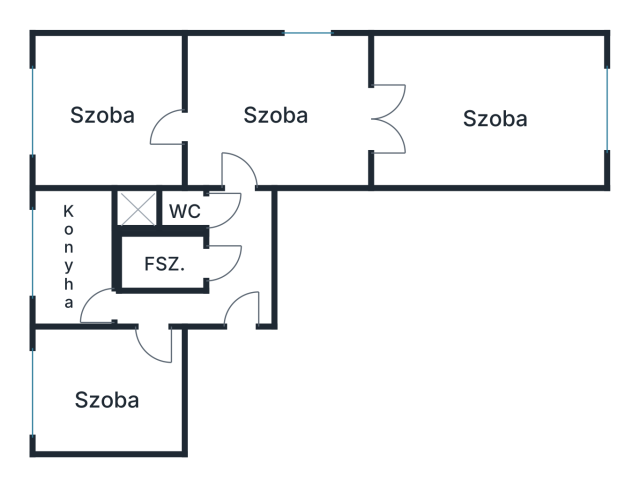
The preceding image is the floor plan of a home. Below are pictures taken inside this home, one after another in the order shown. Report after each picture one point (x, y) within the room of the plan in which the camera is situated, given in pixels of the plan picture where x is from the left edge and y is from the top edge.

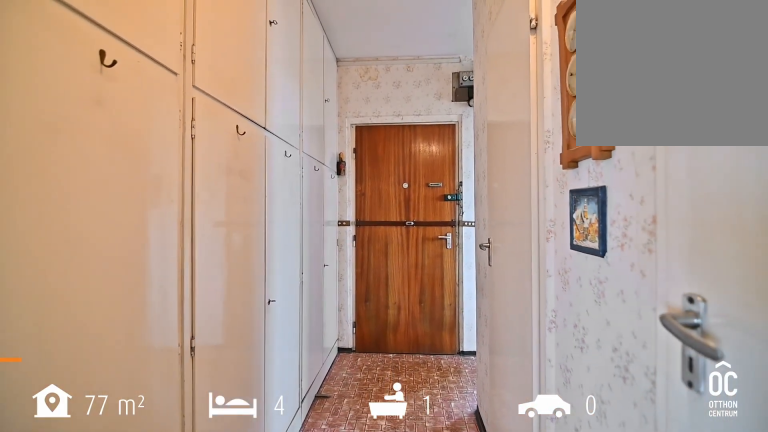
(237, 257)
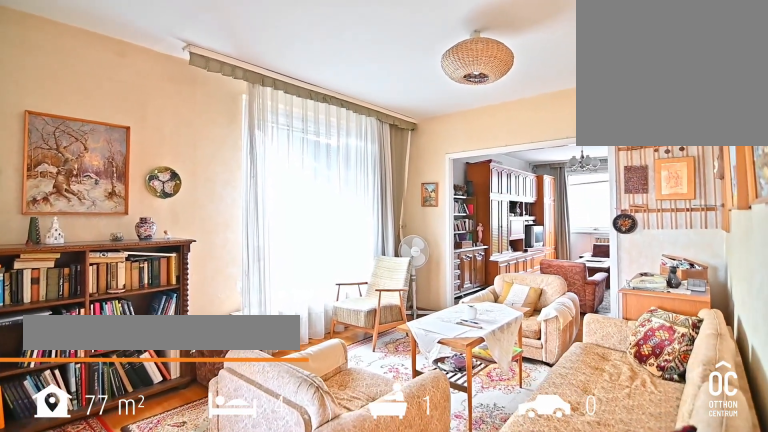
(278, 115)
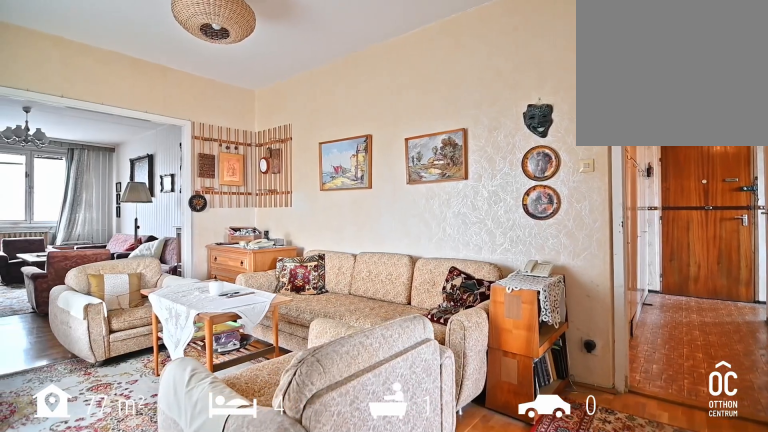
(278, 115)
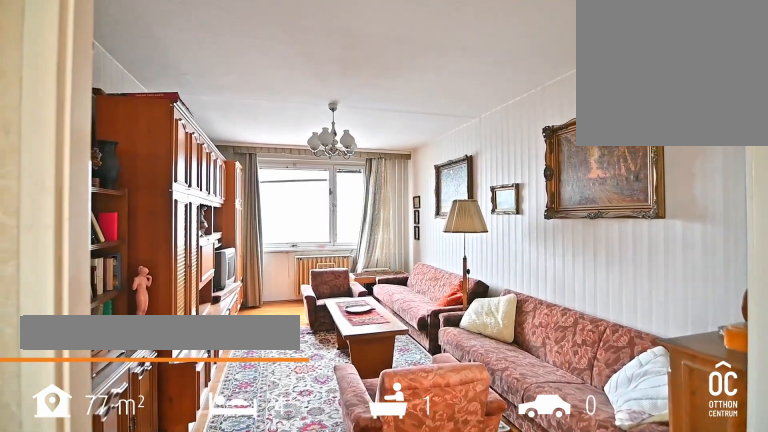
(491, 115)
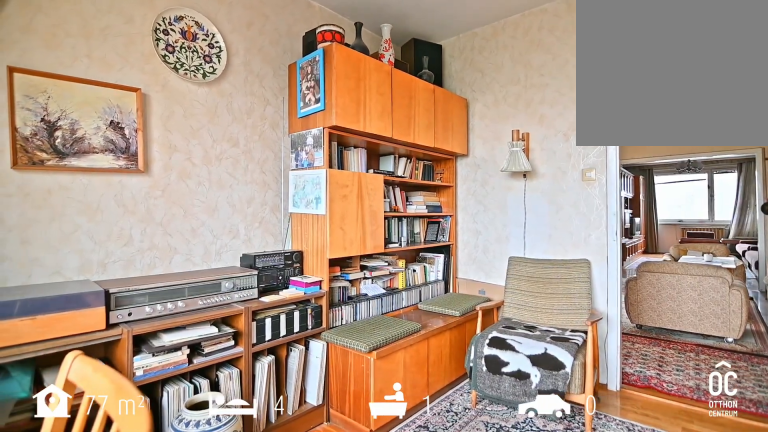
(107, 113)
